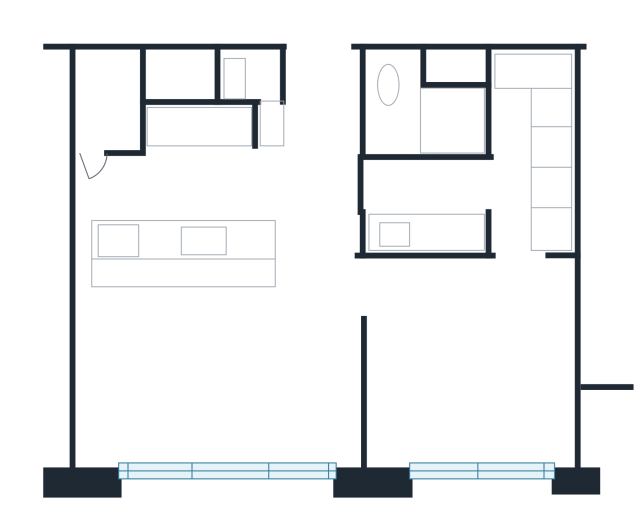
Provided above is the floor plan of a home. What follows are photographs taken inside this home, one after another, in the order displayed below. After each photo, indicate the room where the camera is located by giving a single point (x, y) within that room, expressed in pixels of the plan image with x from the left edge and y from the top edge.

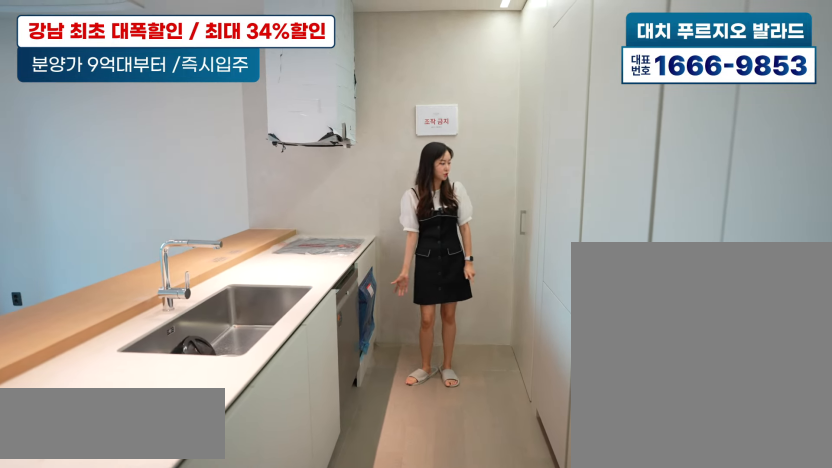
(189, 175)
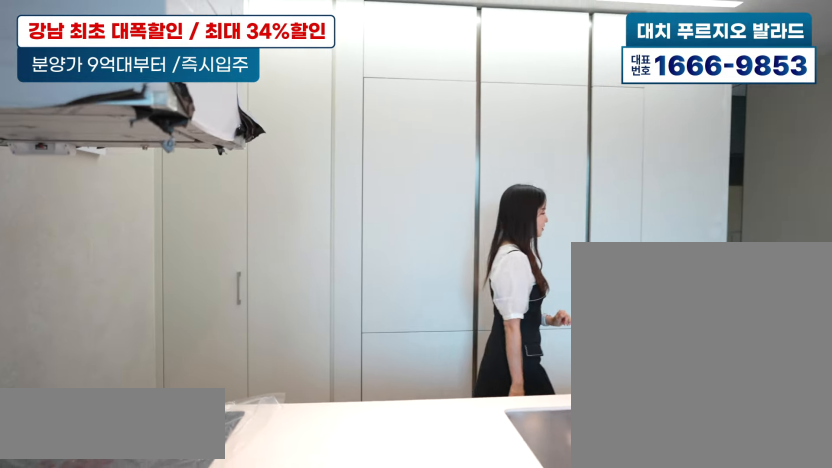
(189, 175)
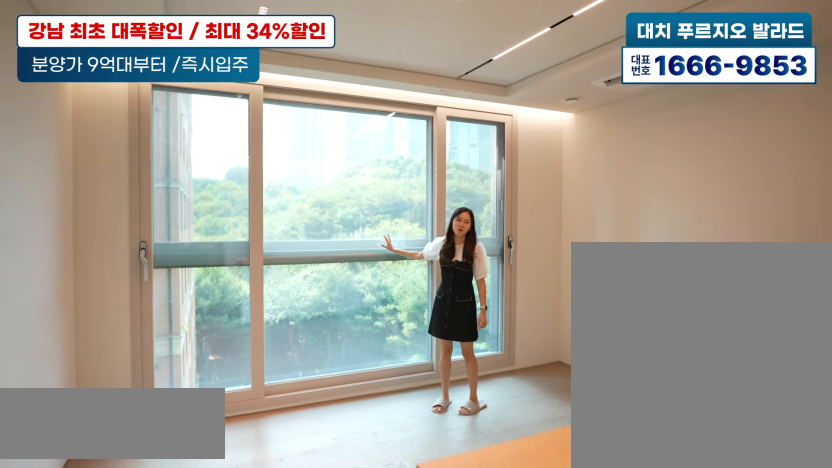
(210, 379)
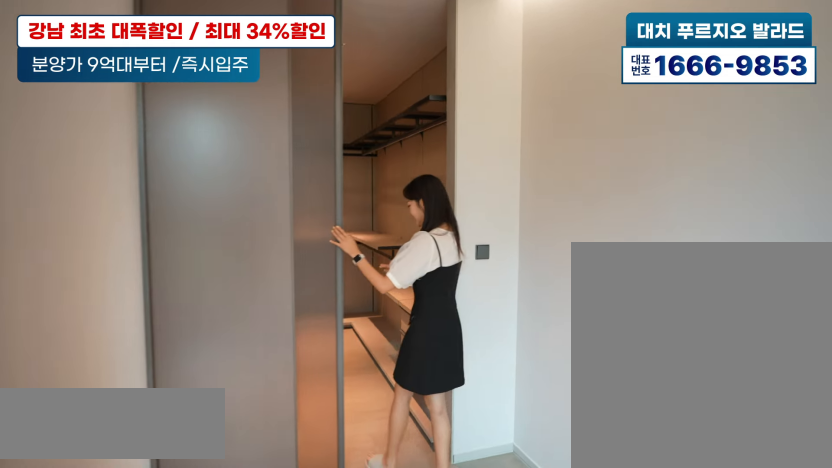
(476, 376)
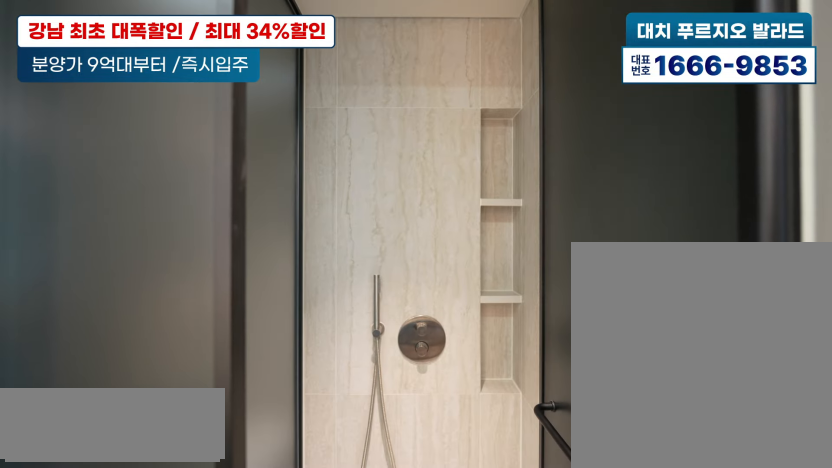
(484, 164)
